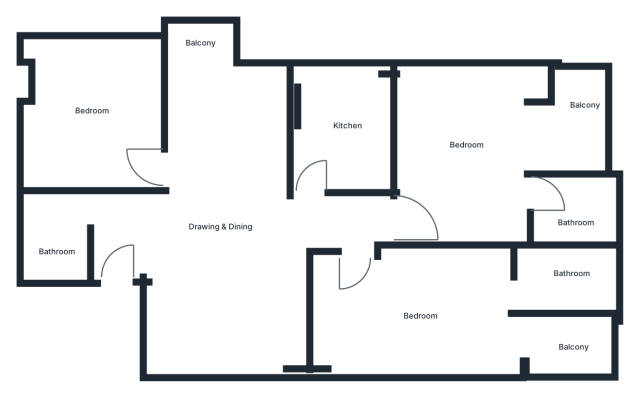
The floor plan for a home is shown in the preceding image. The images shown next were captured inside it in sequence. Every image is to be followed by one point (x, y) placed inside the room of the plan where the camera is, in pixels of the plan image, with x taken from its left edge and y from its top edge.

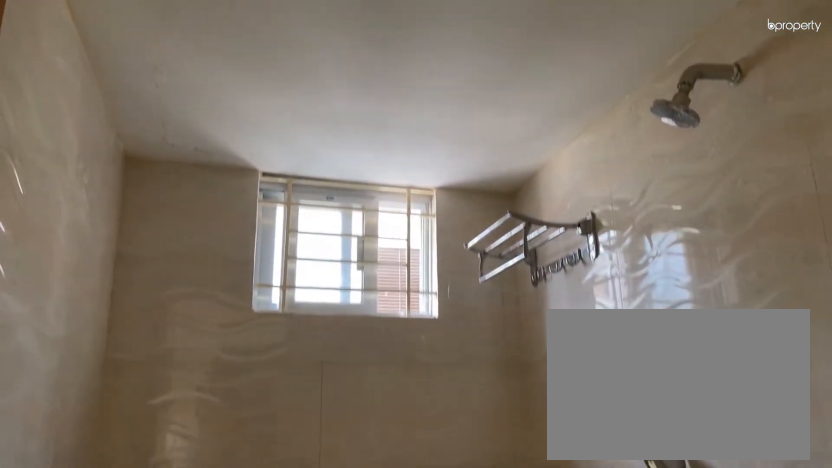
(571, 211)
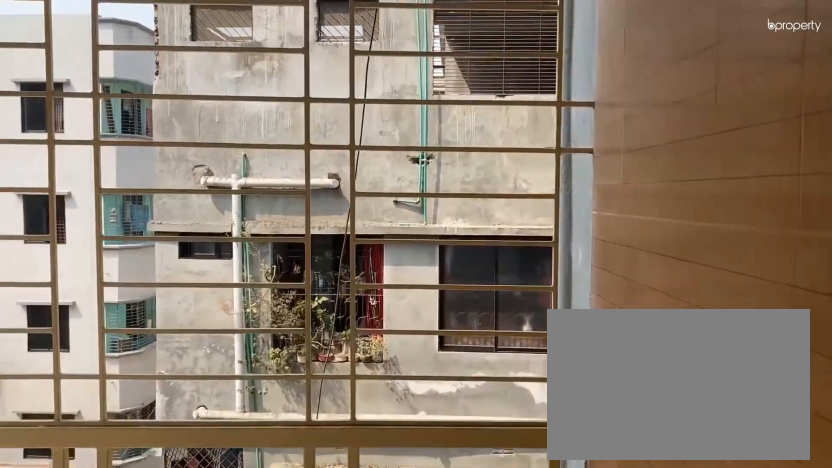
(579, 125)
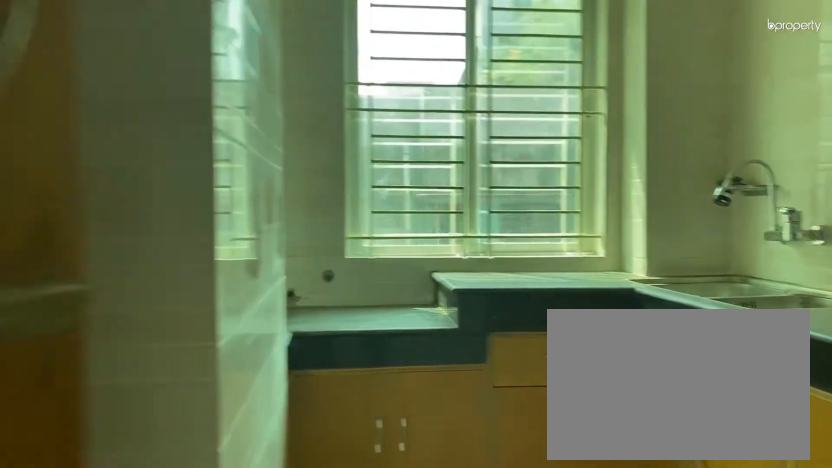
(344, 133)
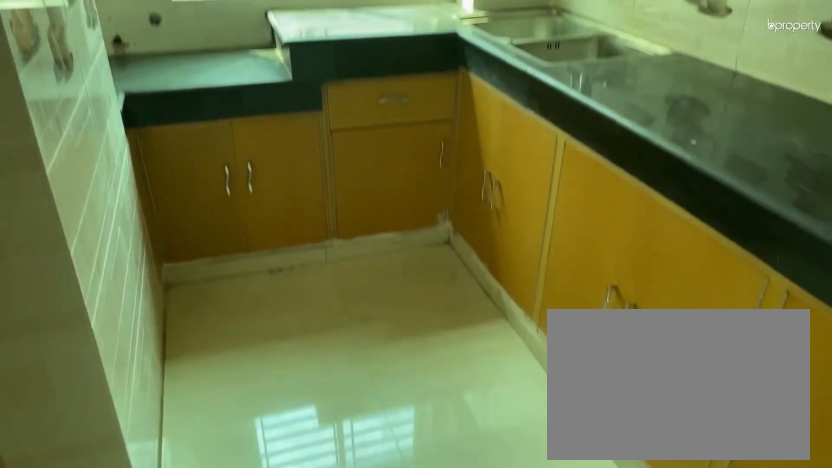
(344, 133)
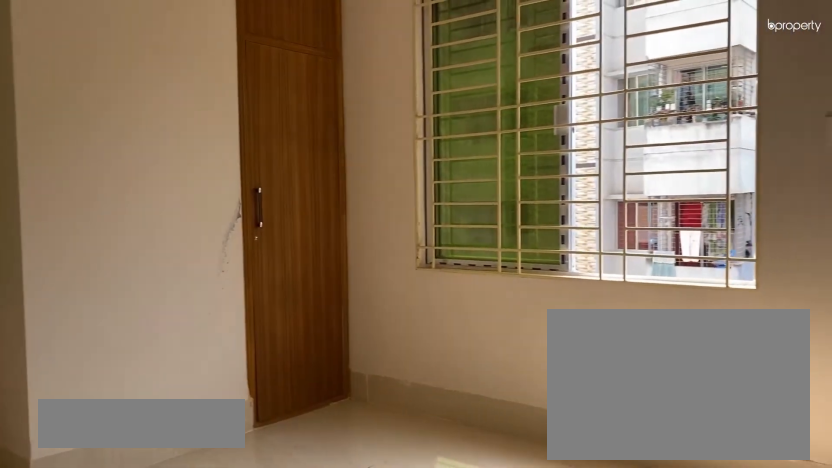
(93, 115)
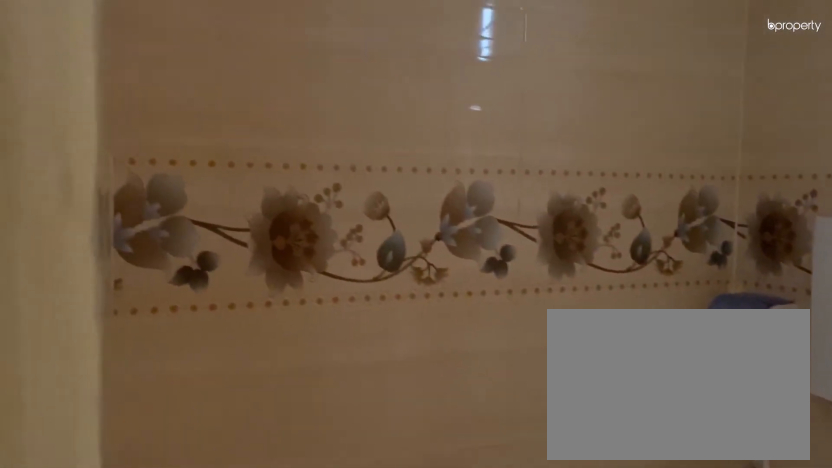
(57, 234)
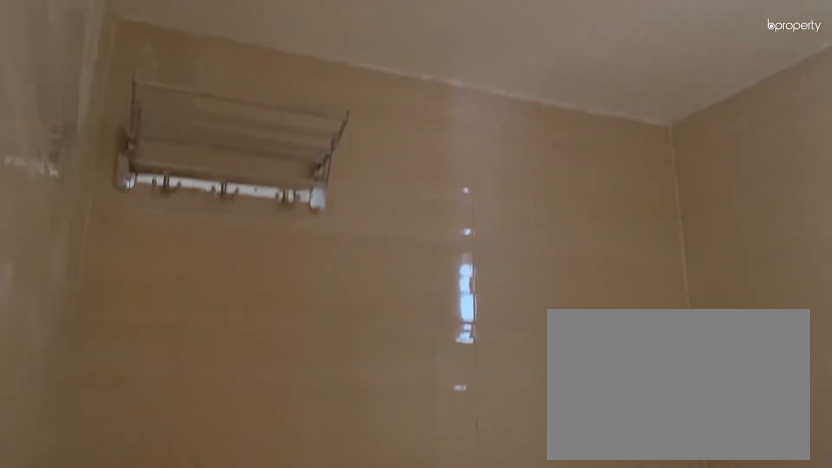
(57, 234)
